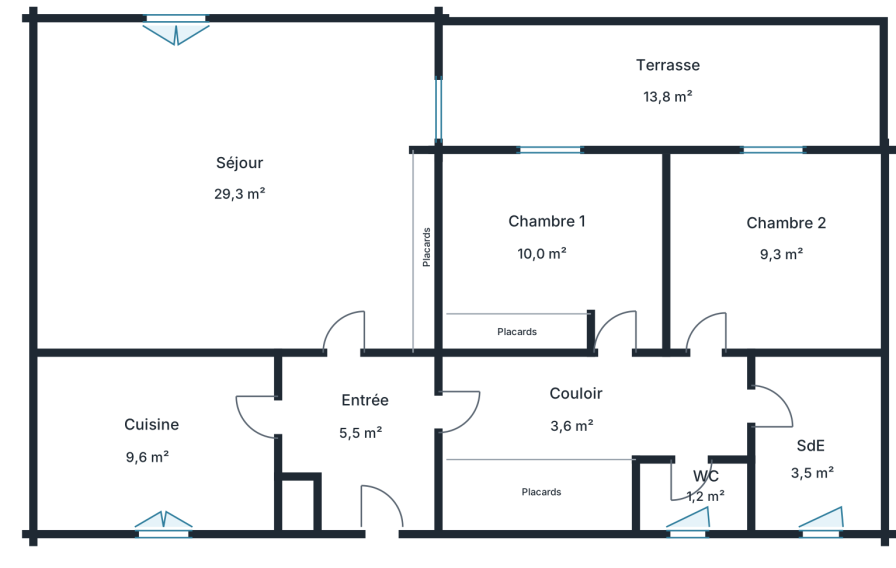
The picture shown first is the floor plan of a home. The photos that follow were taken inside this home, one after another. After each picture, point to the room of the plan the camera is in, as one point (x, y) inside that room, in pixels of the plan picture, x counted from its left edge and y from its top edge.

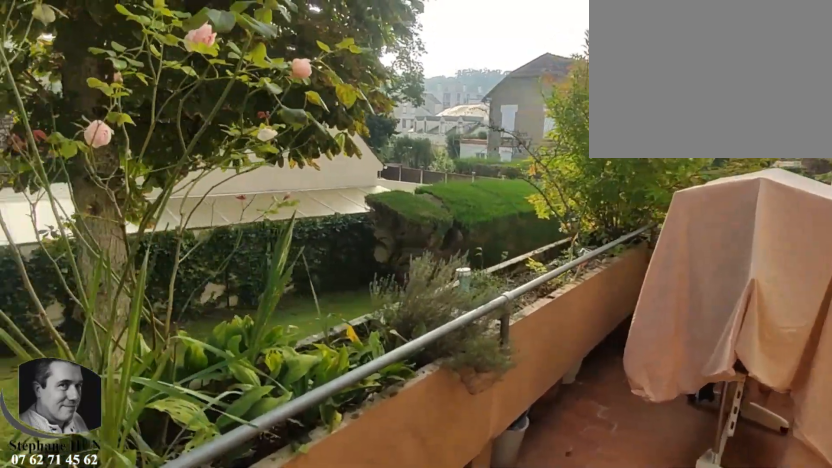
(665, 78)
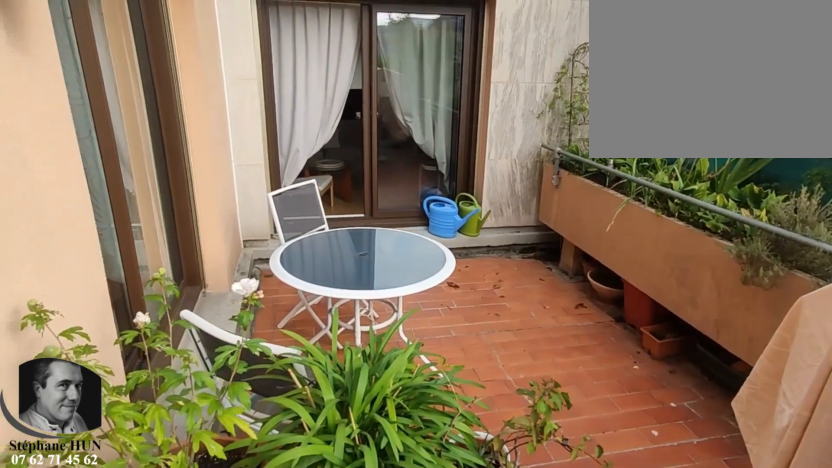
(665, 78)
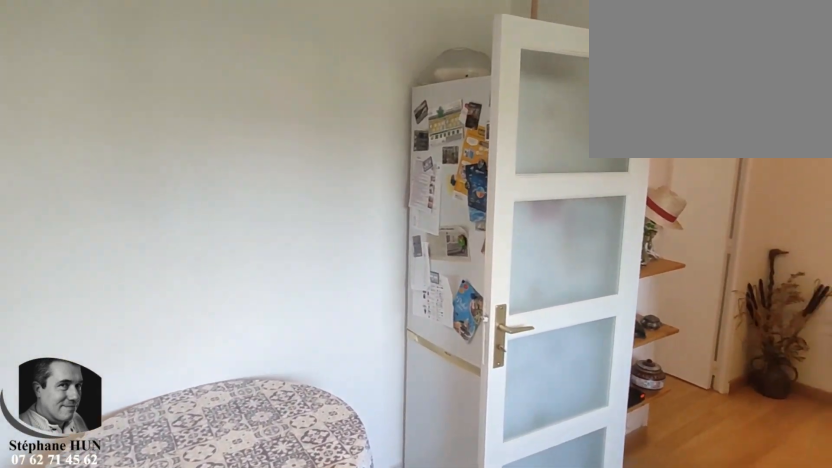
(155, 442)
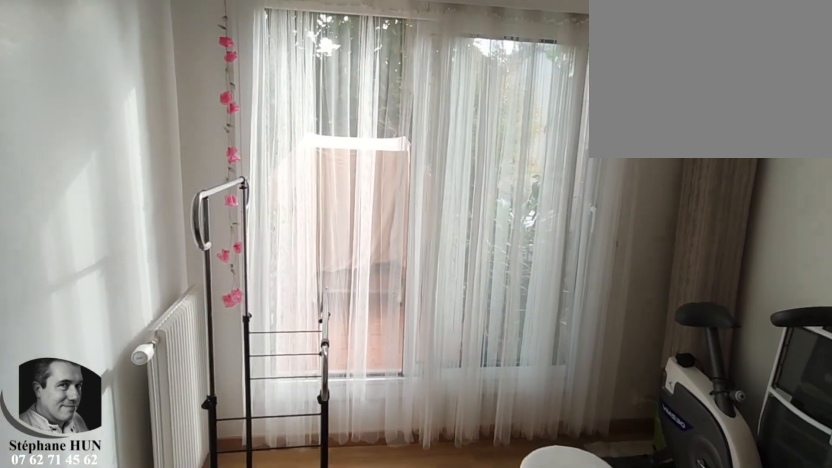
(776, 254)
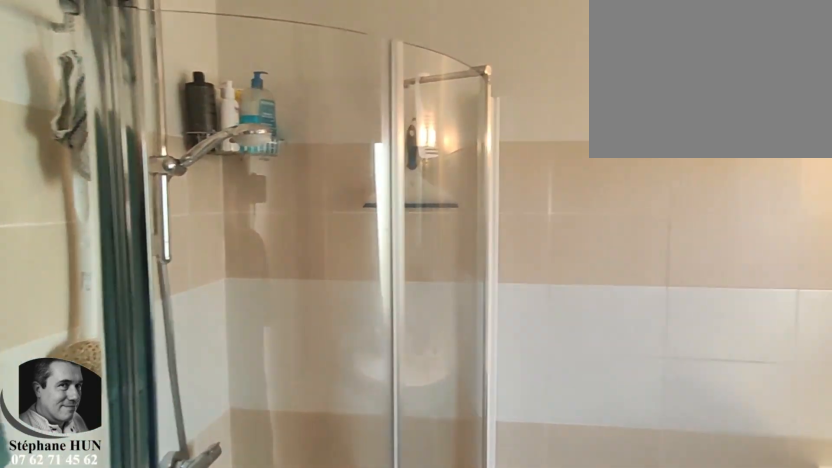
(815, 442)
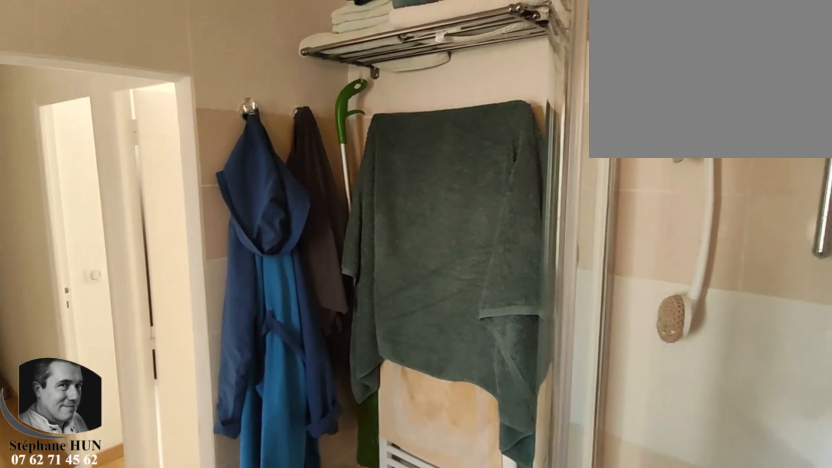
(815, 442)
